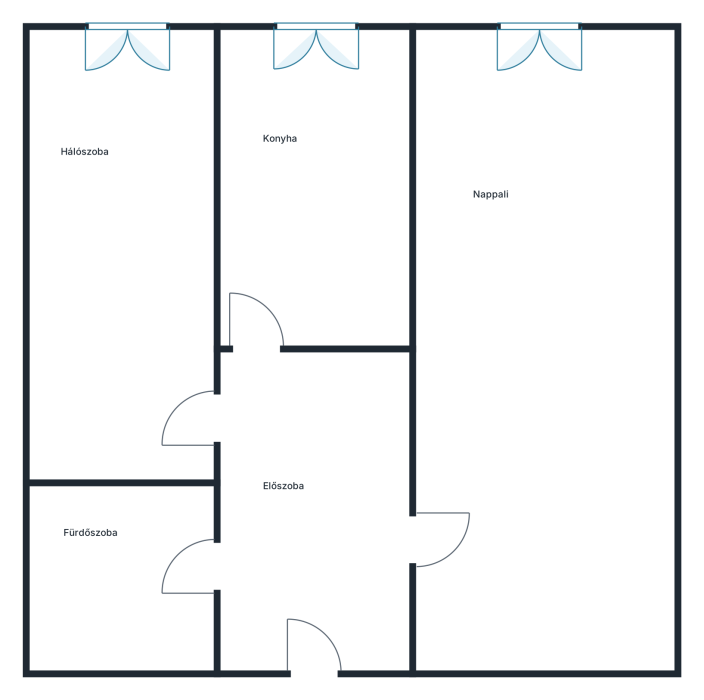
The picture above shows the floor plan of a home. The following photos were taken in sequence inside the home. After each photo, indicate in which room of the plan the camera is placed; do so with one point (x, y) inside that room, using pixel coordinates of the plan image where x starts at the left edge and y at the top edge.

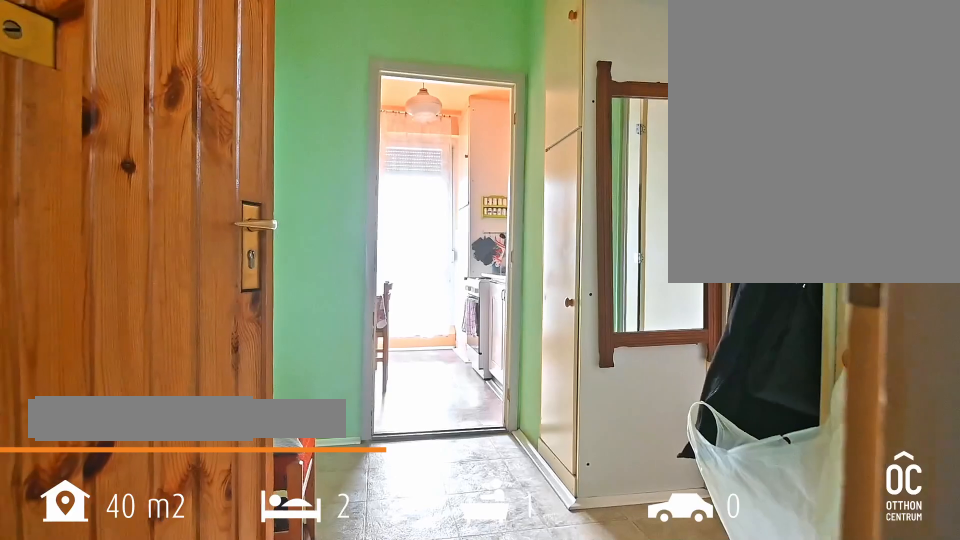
(316, 505)
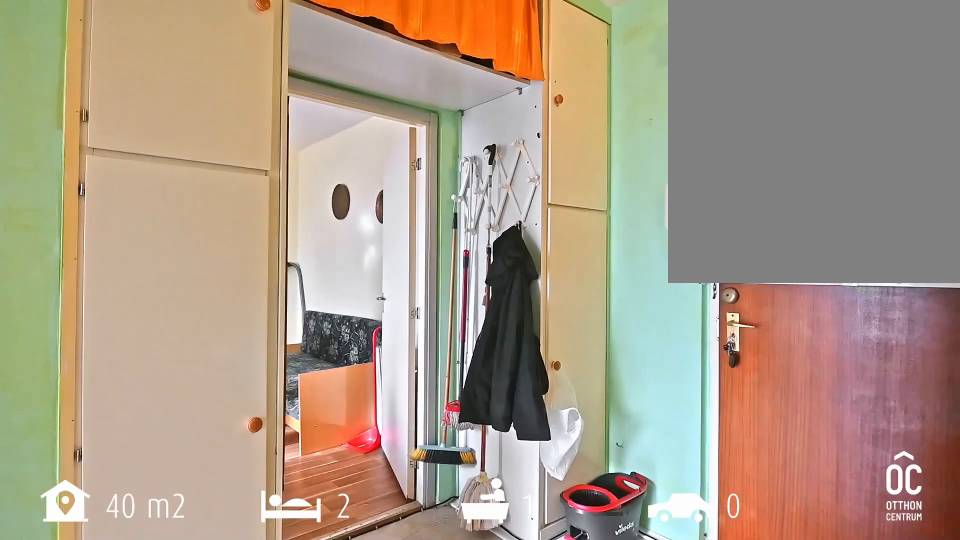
(316, 505)
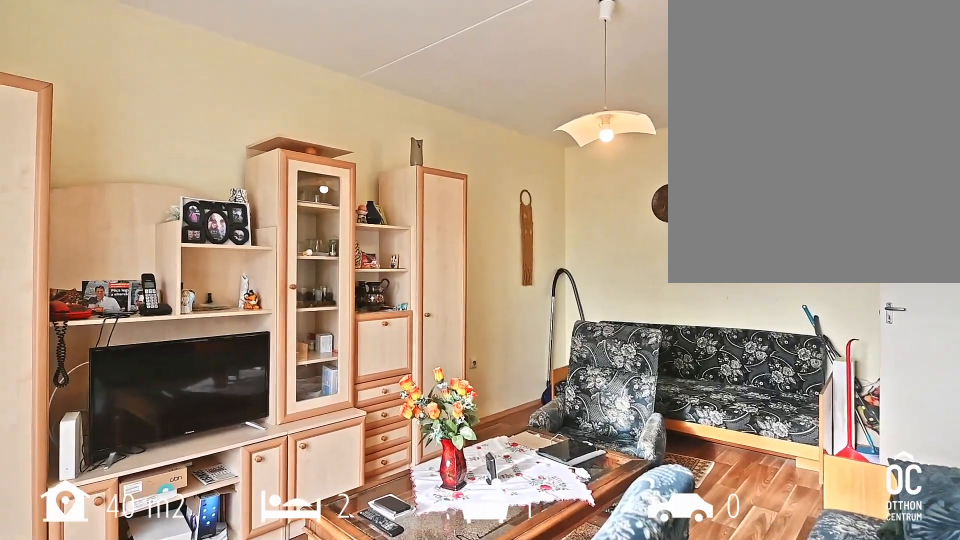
(542, 362)
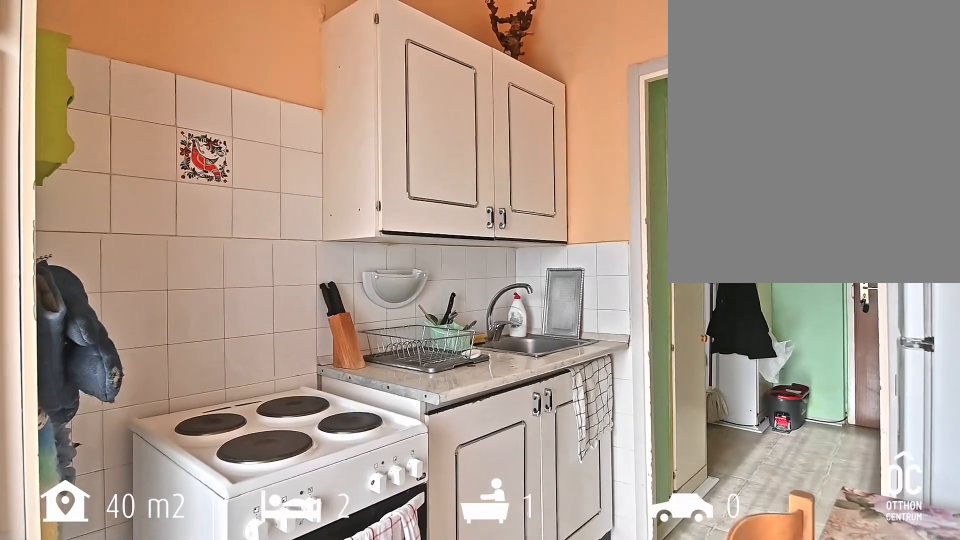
(316, 193)
